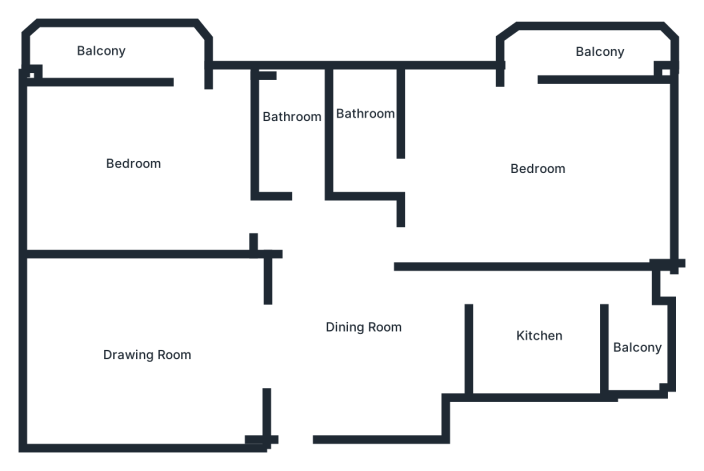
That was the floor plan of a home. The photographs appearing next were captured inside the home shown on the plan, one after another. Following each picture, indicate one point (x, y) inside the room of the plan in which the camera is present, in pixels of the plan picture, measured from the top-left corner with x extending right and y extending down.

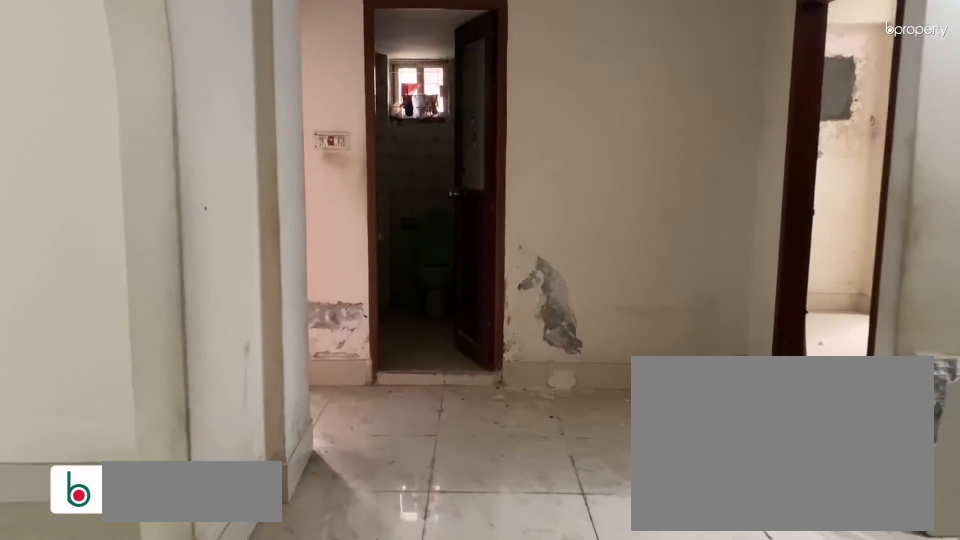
(357, 317)
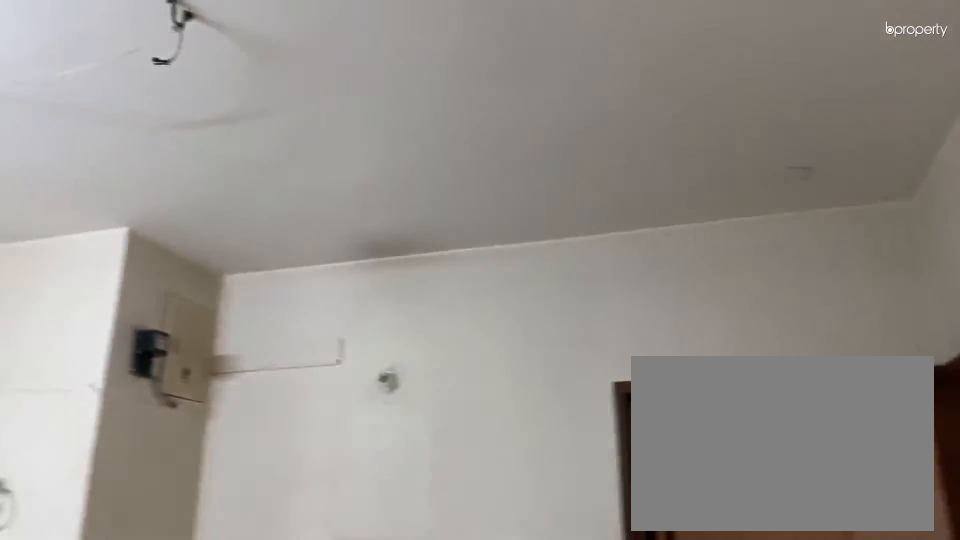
(357, 317)
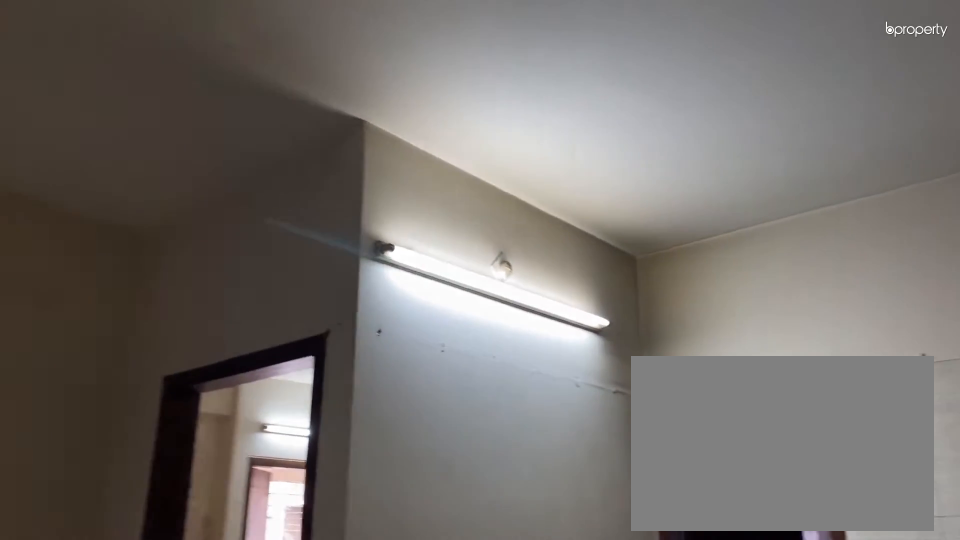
(357, 317)
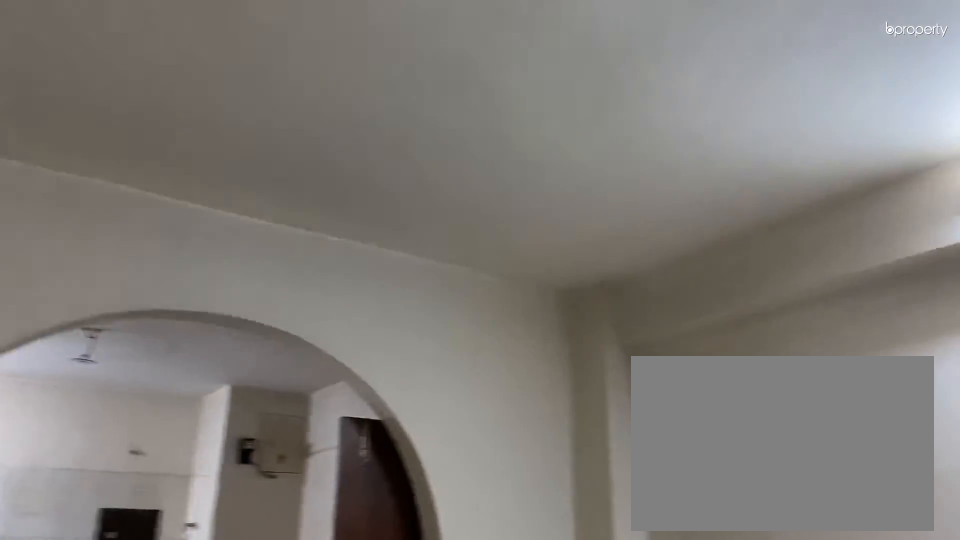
(139, 345)
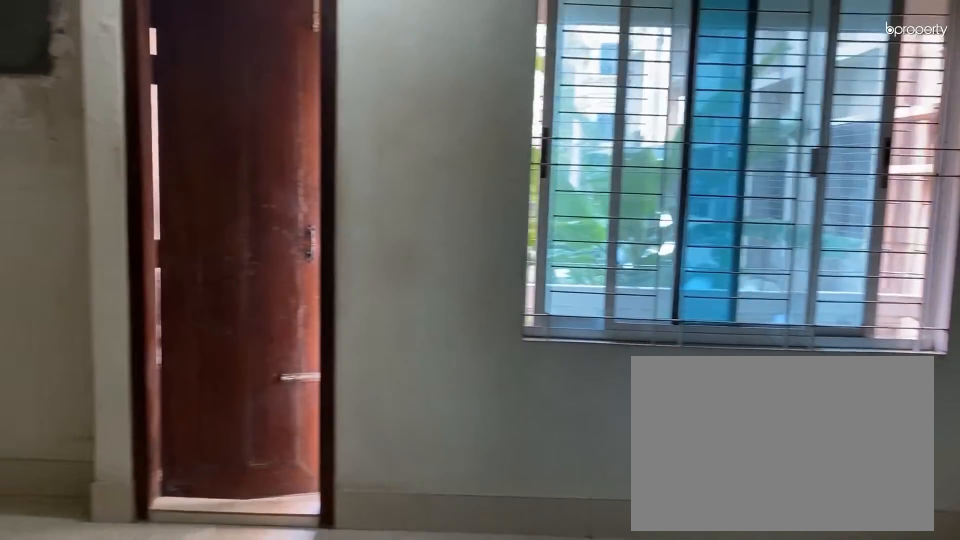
(538, 160)
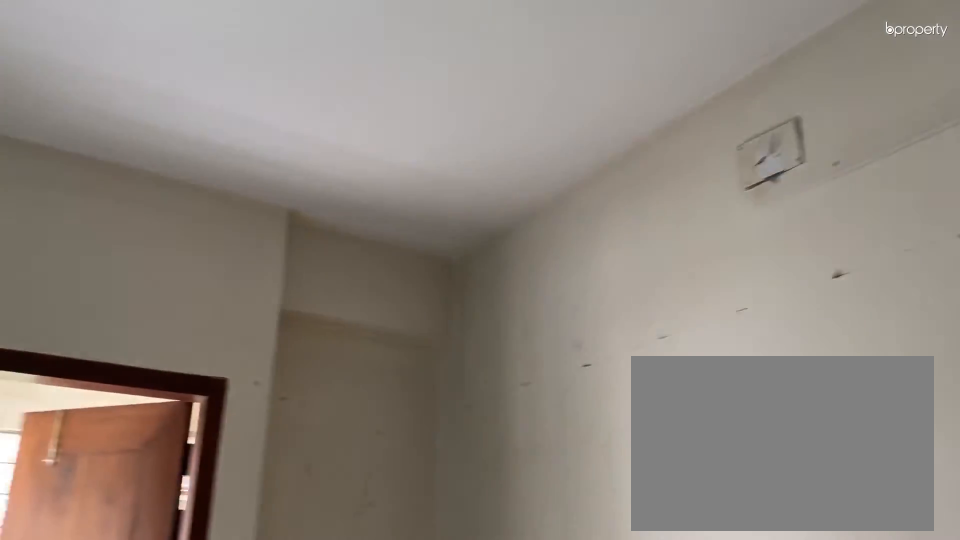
(124, 153)
